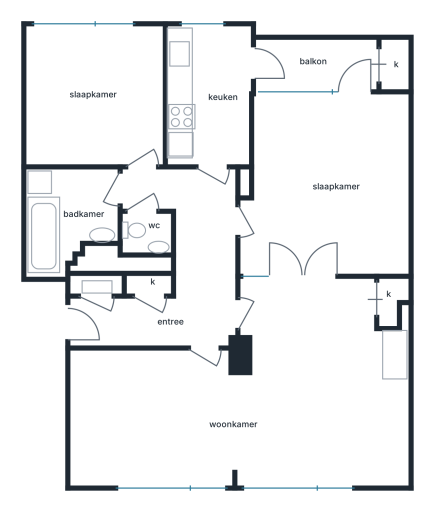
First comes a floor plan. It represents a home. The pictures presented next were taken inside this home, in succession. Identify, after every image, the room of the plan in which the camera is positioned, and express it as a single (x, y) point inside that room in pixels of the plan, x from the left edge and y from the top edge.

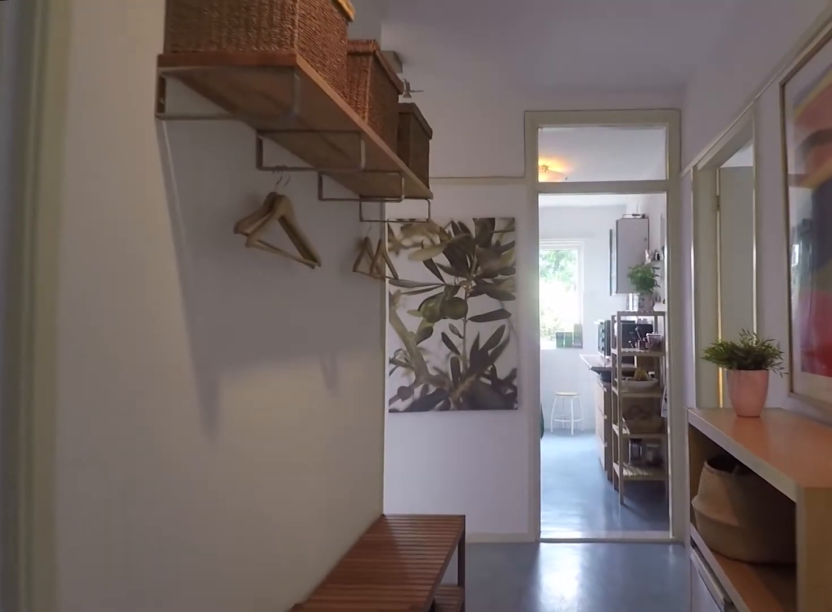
(179, 265)
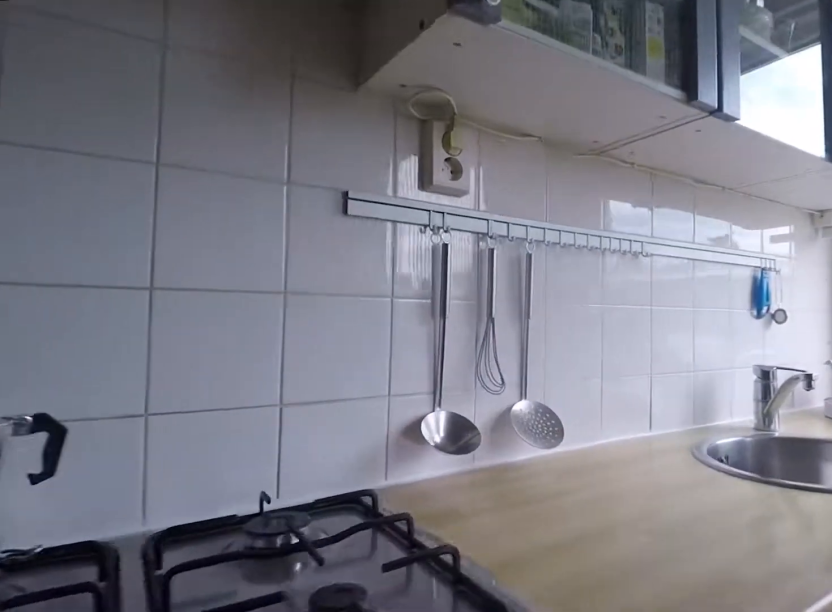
(182, 88)
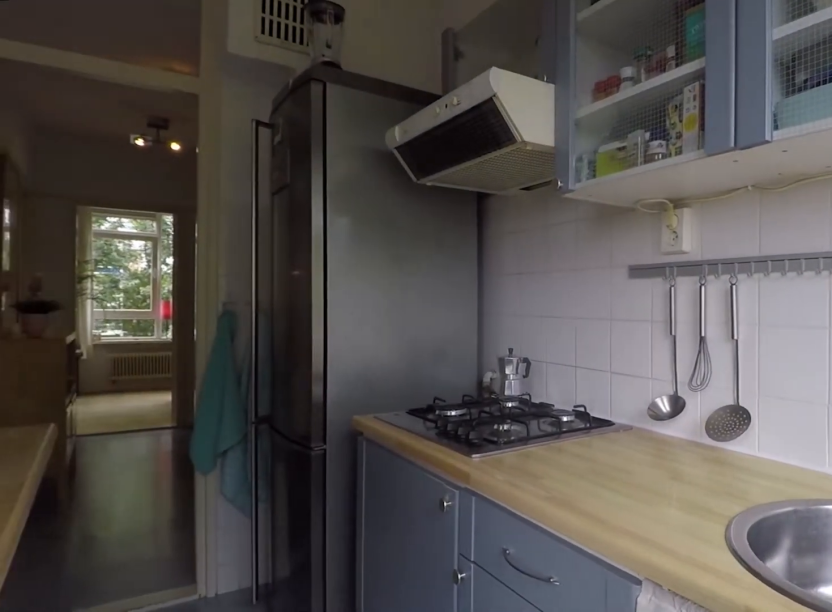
(182, 88)
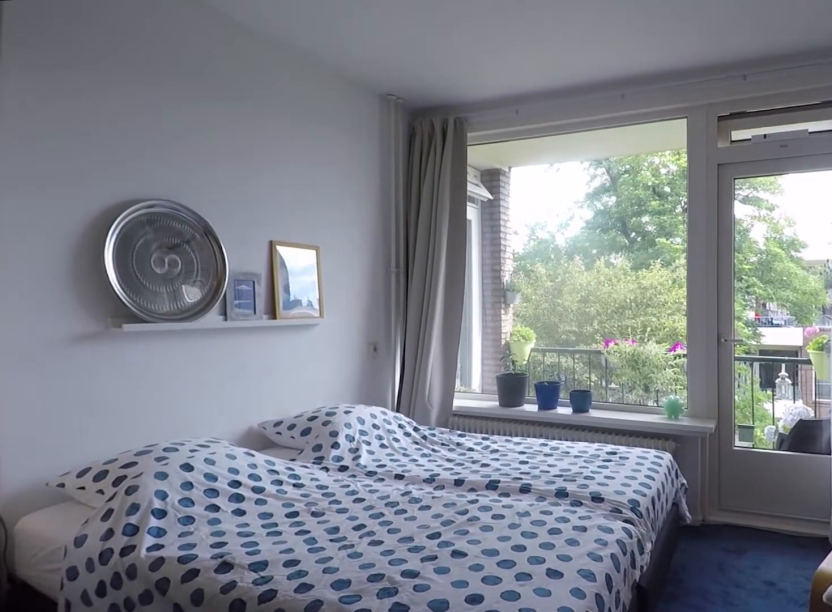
(327, 186)
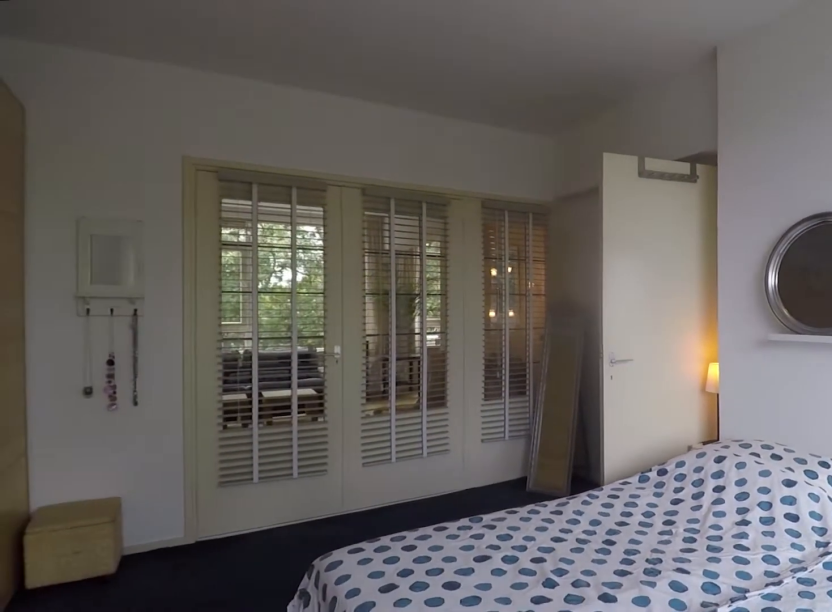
(327, 186)
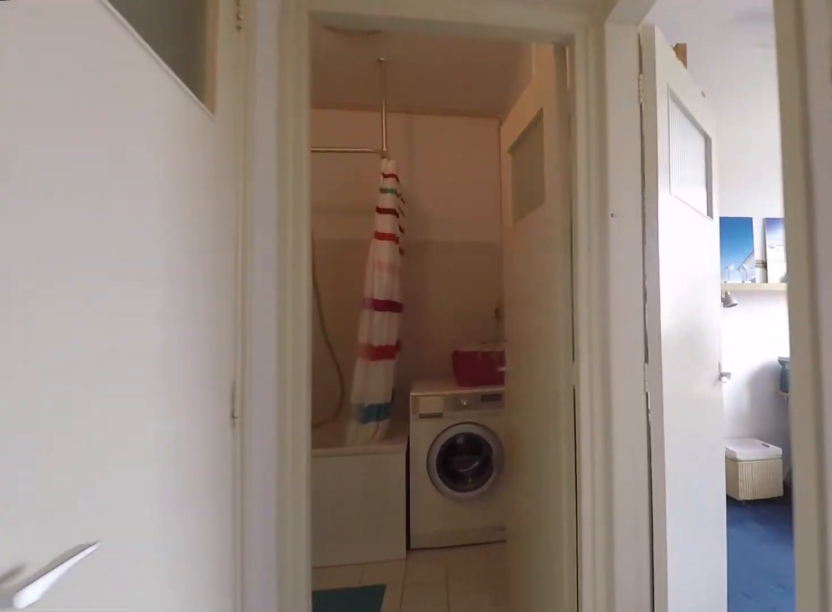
(187, 296)
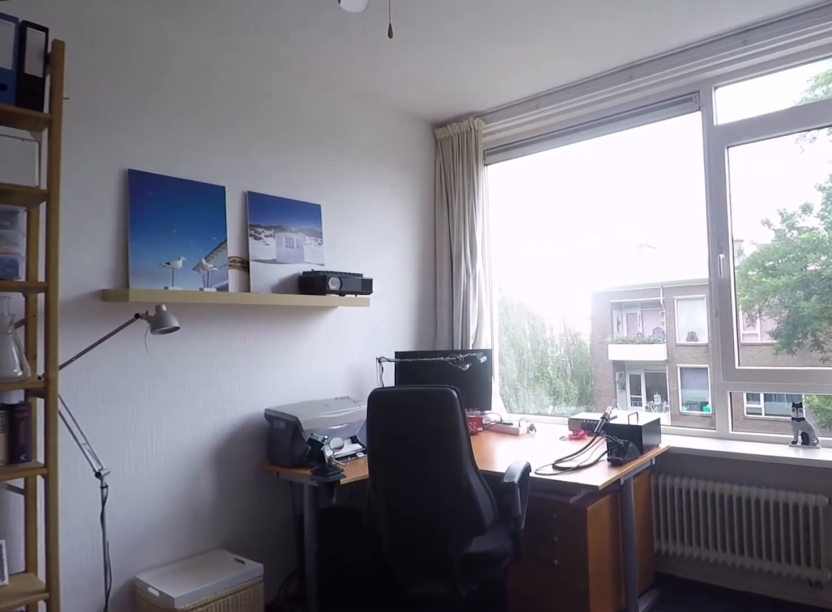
(96, 96)
